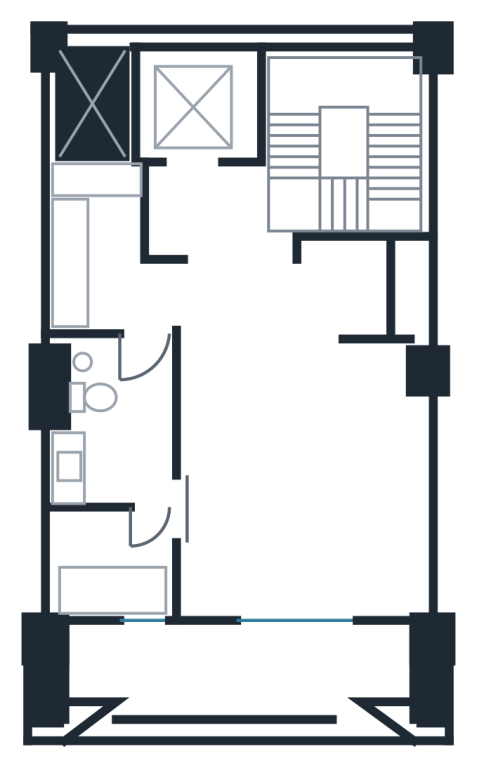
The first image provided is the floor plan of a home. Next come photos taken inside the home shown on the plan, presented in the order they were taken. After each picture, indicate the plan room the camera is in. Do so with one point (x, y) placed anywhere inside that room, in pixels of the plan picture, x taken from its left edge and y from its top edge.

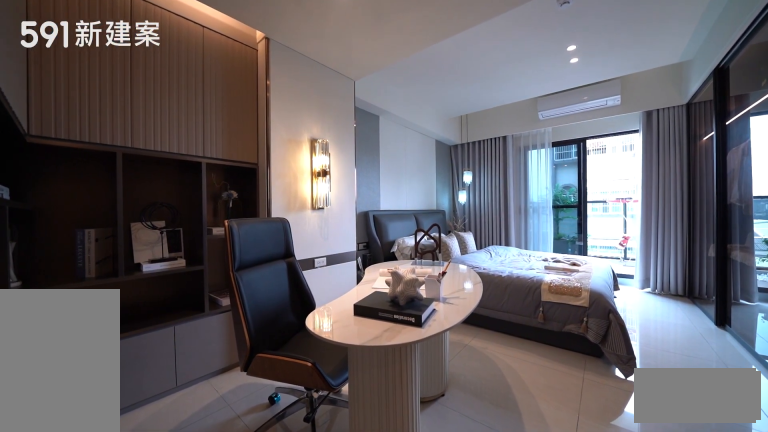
(308, 435)
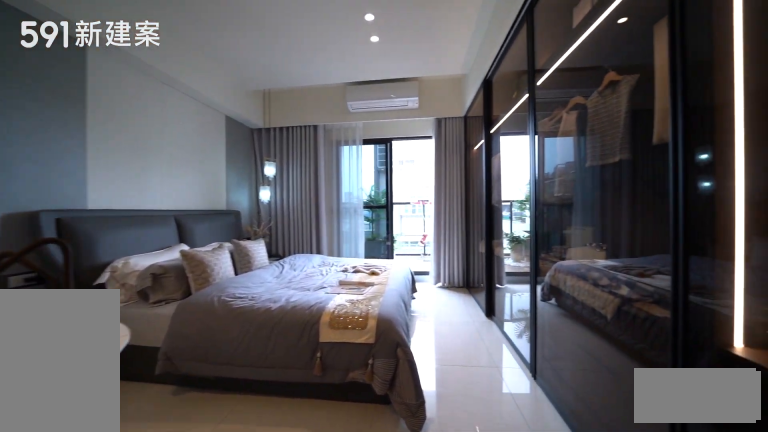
(308, 435)
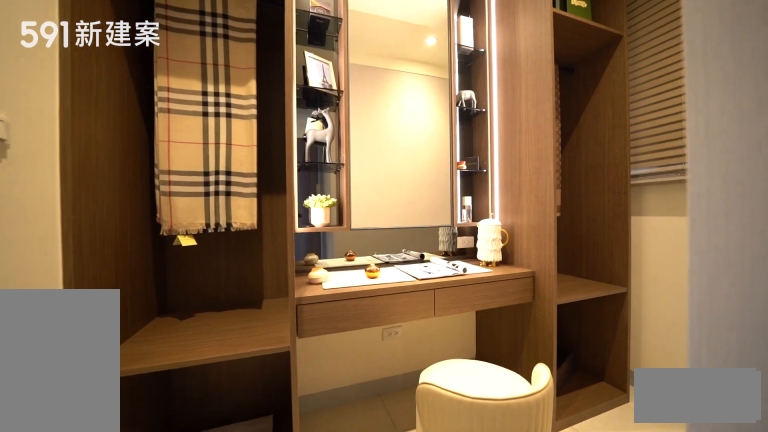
(101, 248)
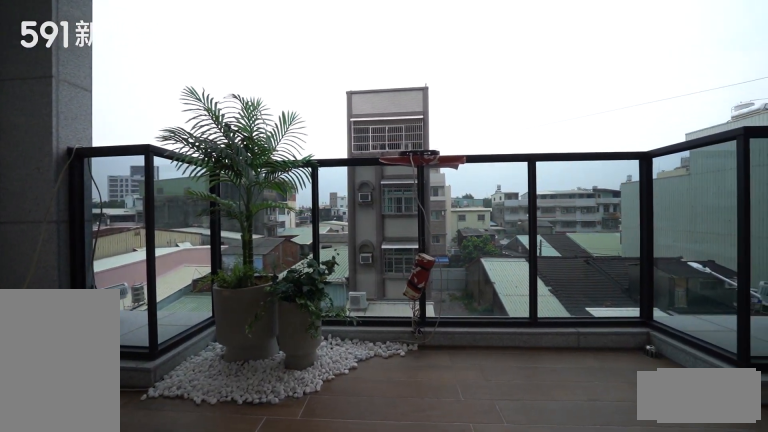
(238, 672)
